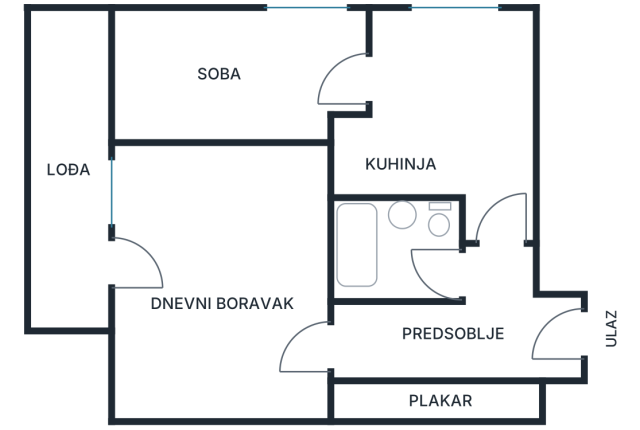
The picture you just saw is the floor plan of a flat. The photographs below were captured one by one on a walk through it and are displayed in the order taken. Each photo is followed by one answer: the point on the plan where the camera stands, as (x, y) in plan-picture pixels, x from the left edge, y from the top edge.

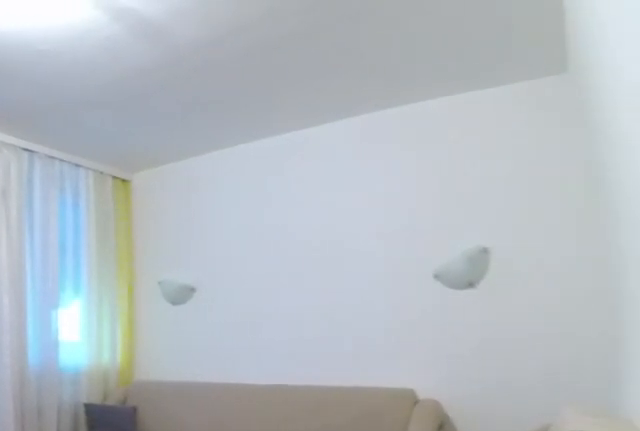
(314, 348)
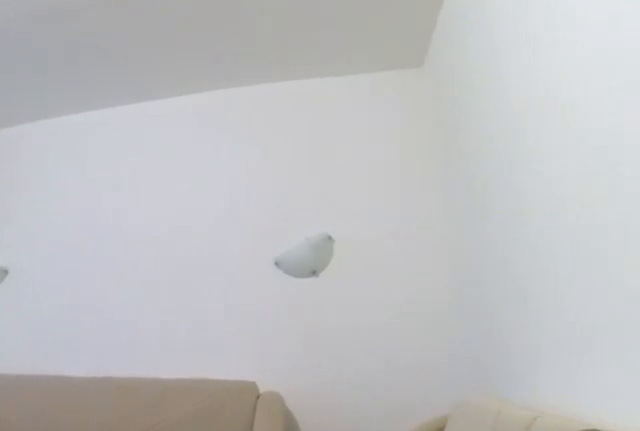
(314, 308)
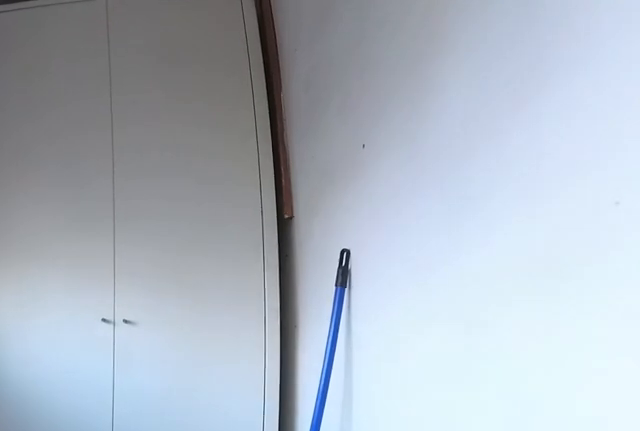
(63, 148)
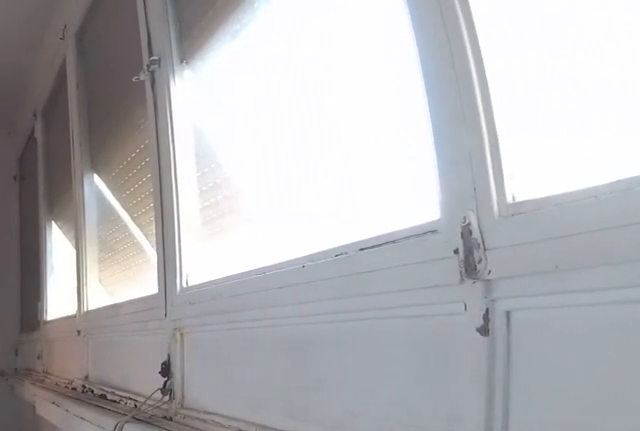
(64, 49)
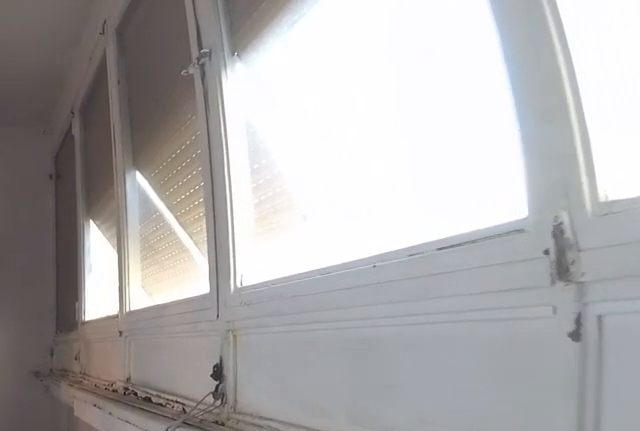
(64, 51)
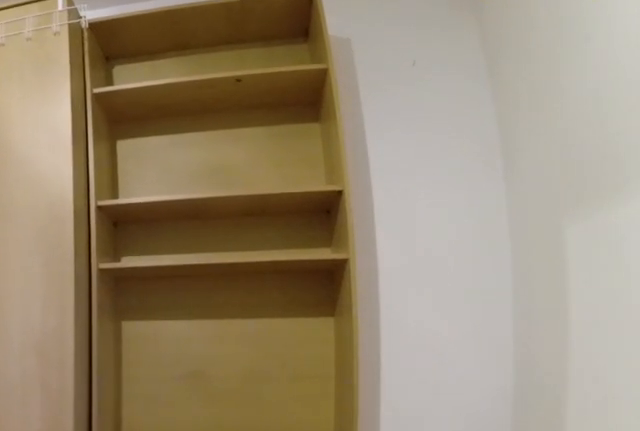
(157, 293)
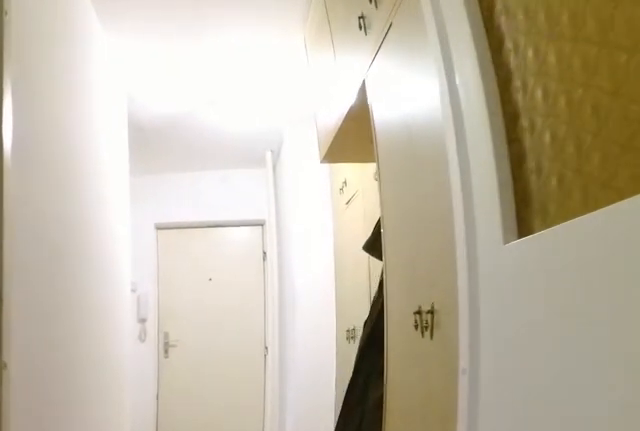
(281, 359)
